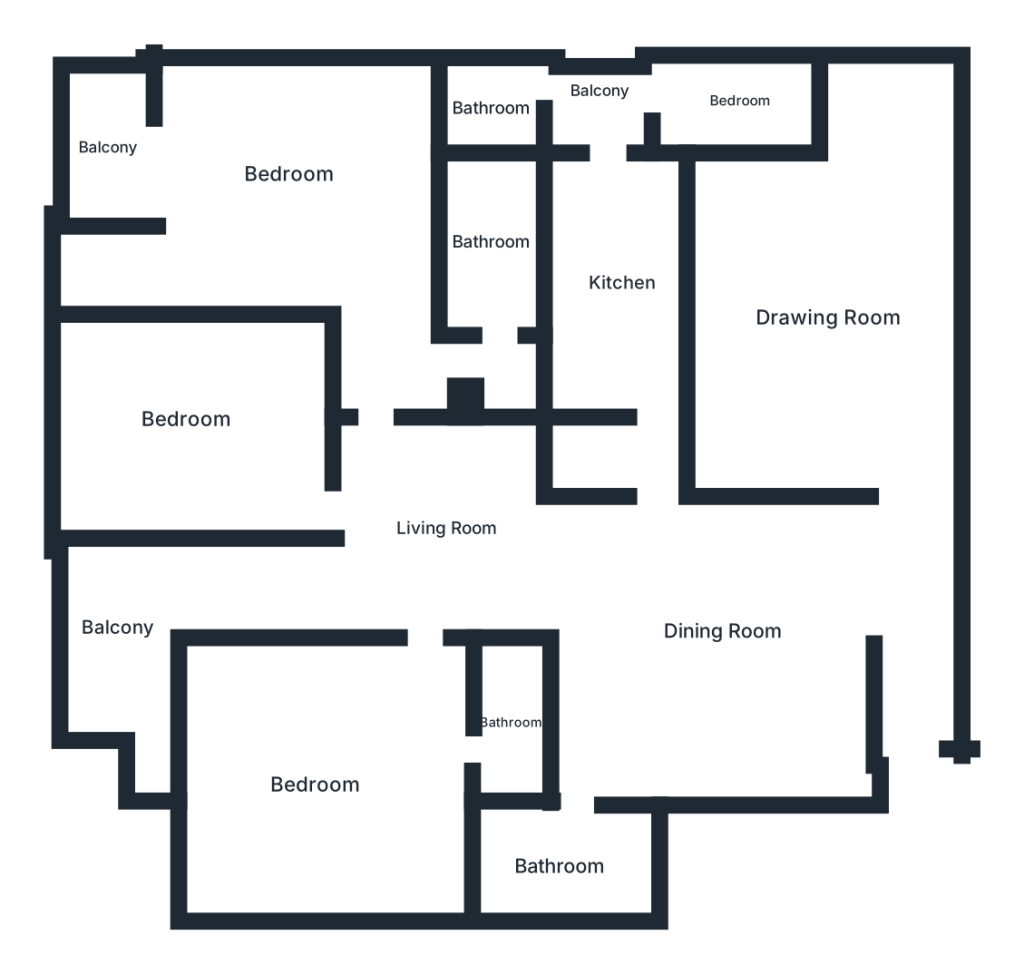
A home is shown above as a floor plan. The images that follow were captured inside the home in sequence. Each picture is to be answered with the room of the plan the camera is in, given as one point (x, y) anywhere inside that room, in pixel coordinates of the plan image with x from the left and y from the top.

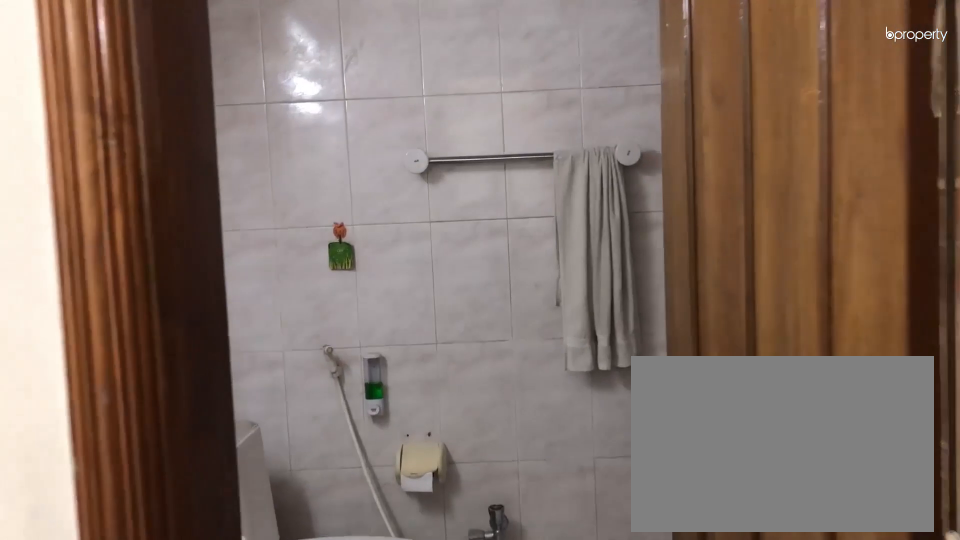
(551, 858)
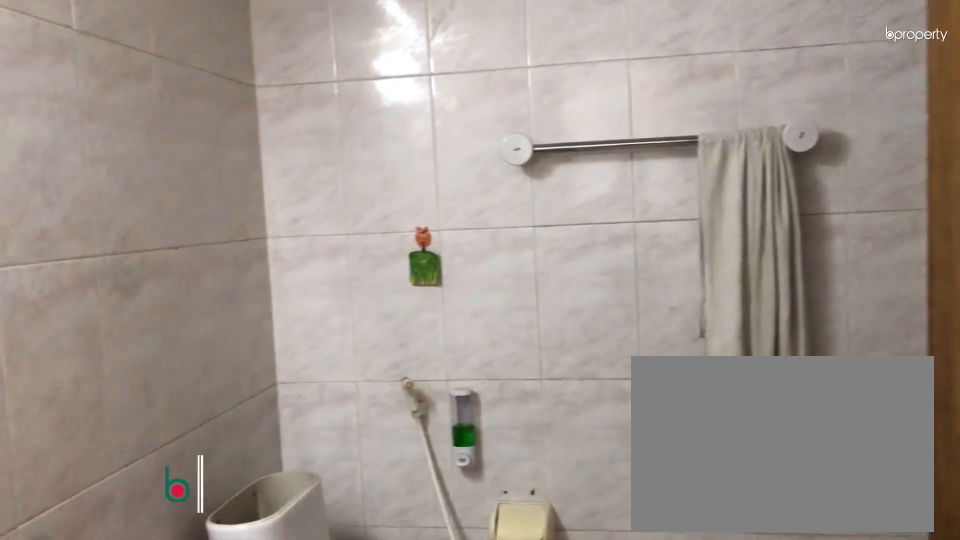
(551, 858)
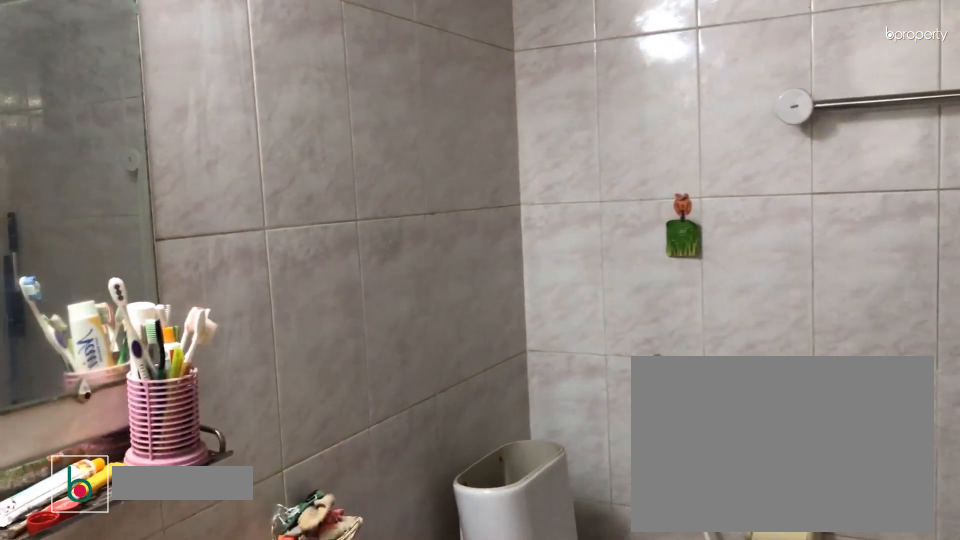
(551, 858)
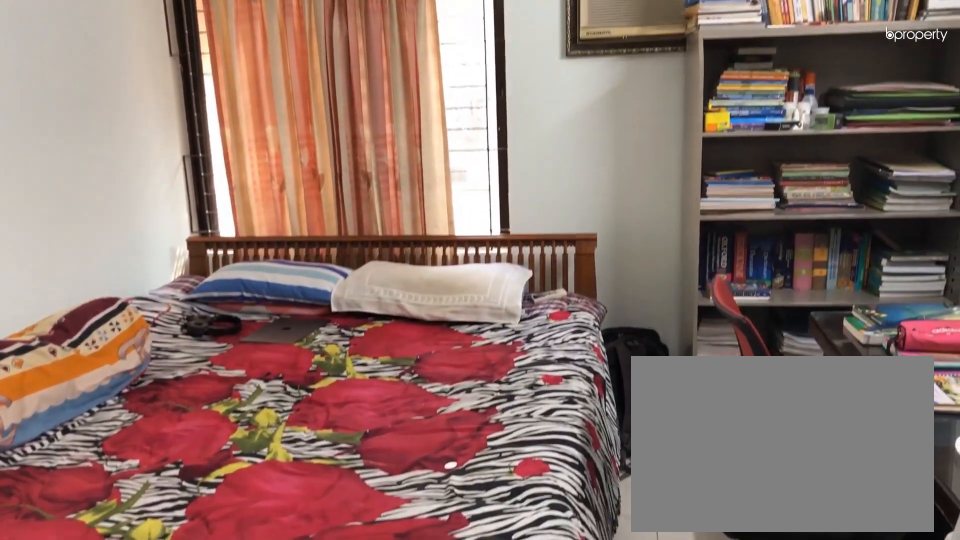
(313, 783)
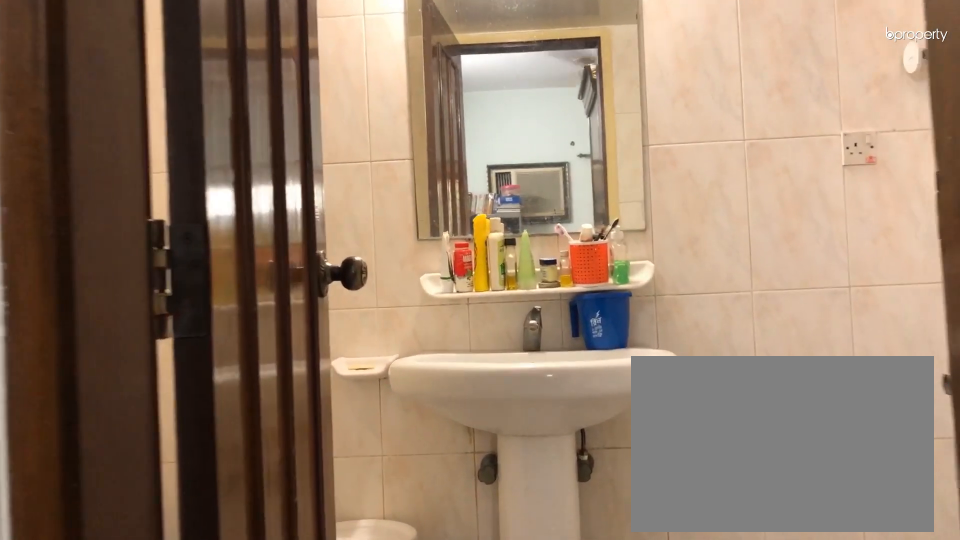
(510, 715)
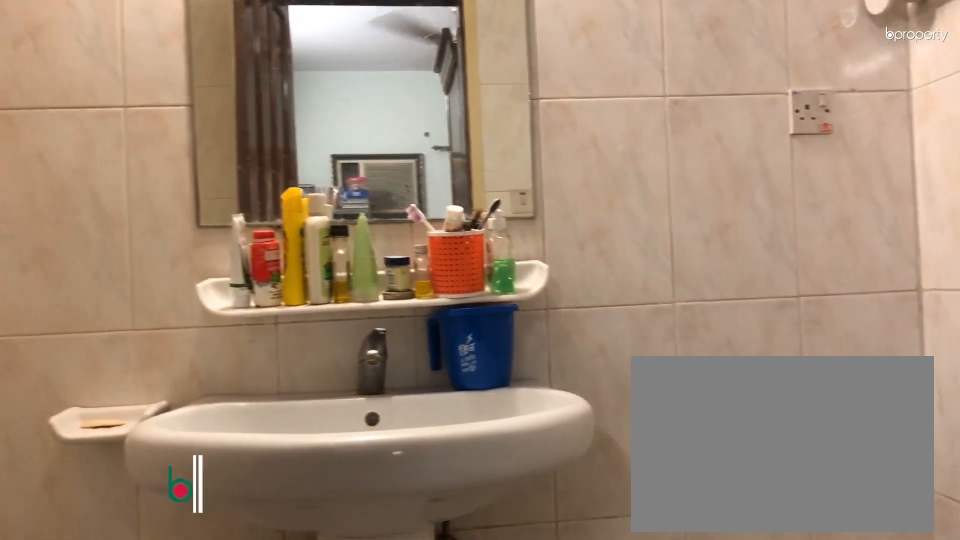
(510, 715)
